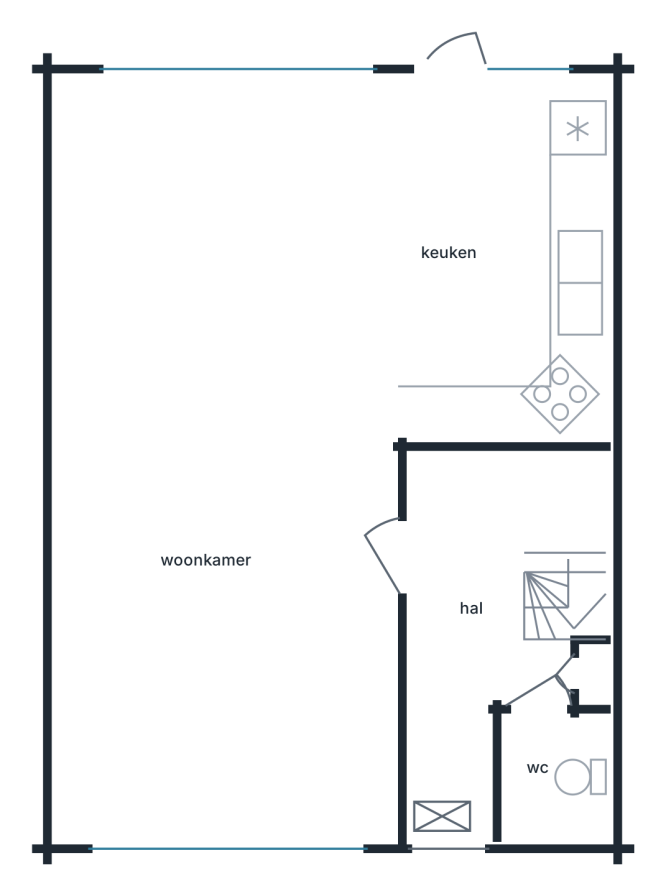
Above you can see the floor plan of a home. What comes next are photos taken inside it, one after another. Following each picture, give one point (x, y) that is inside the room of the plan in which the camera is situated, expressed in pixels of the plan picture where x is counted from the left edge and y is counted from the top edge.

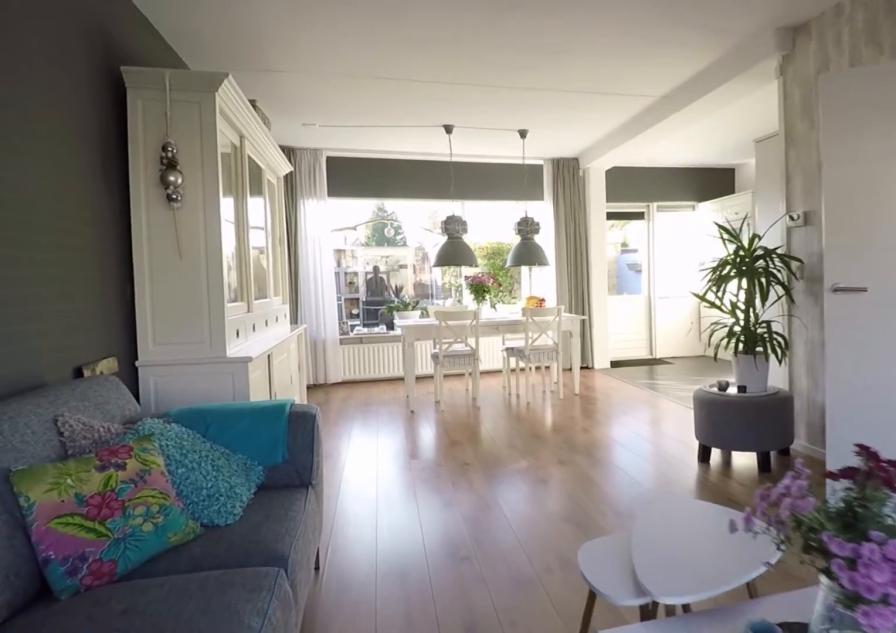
(153, 471)
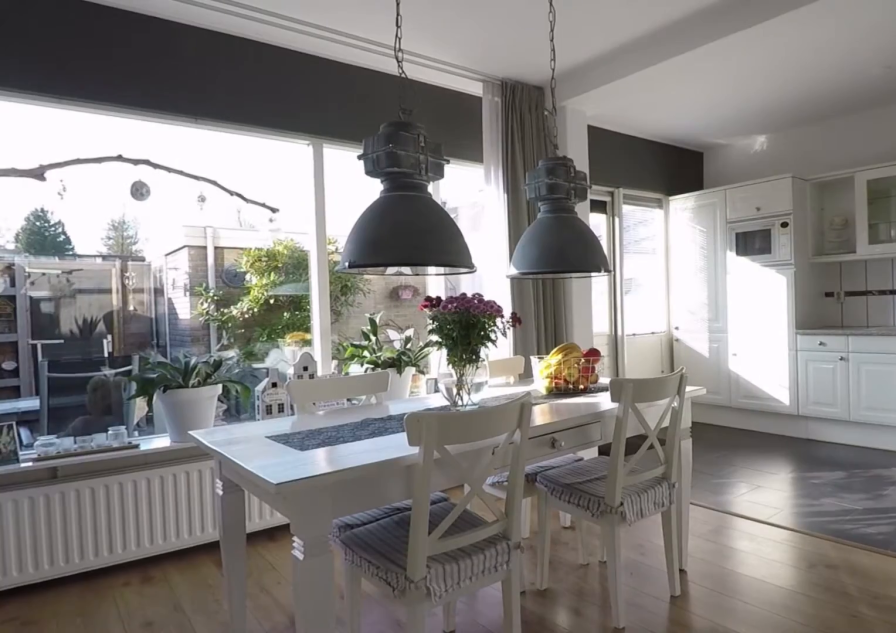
(153, 471)
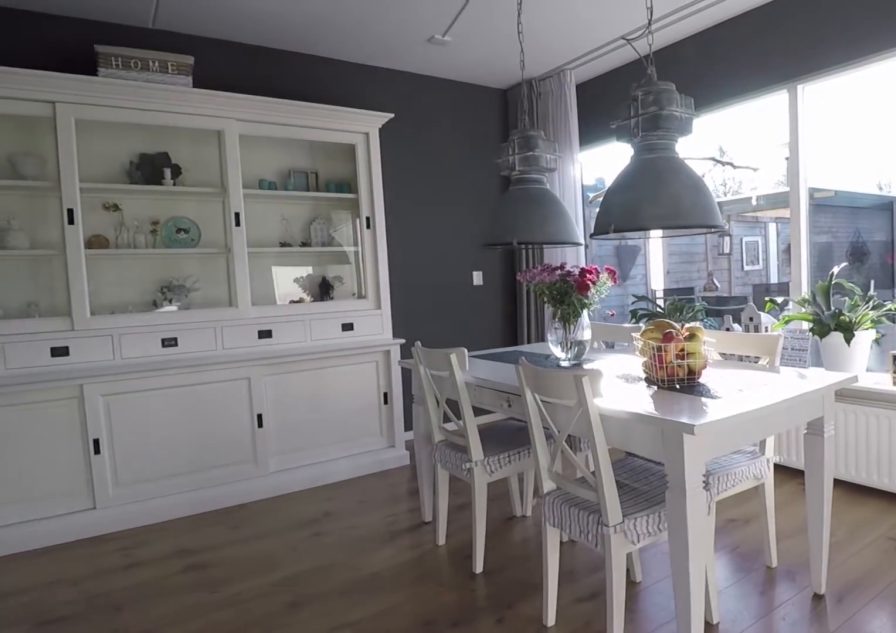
(502, 261)
